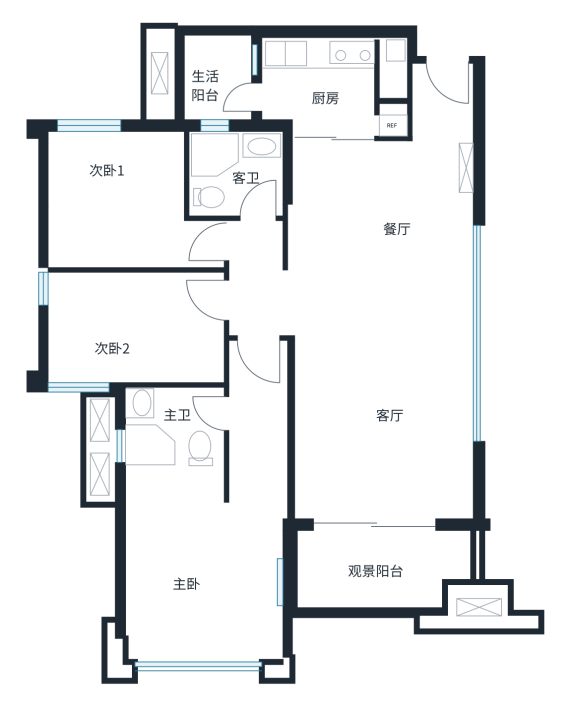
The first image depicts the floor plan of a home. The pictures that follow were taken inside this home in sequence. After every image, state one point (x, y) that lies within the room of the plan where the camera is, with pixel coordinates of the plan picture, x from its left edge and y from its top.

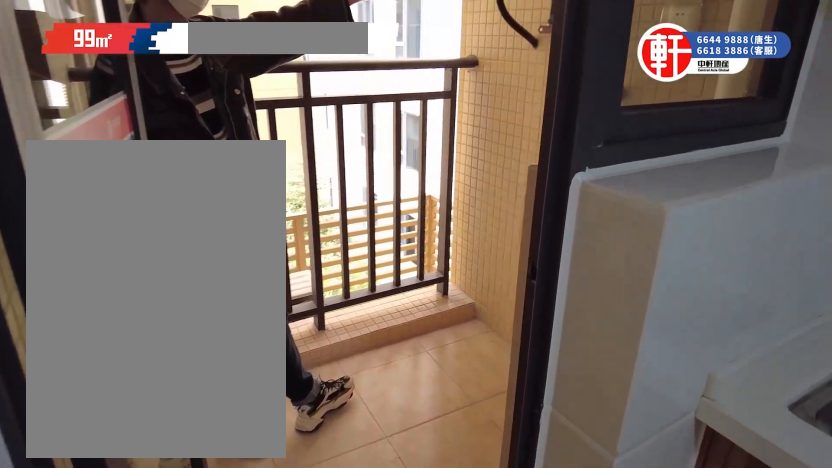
(327, 96)
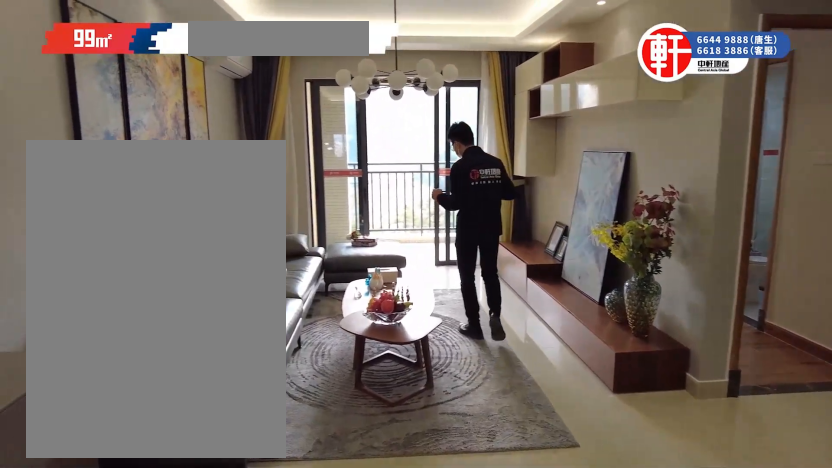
(381, 429)
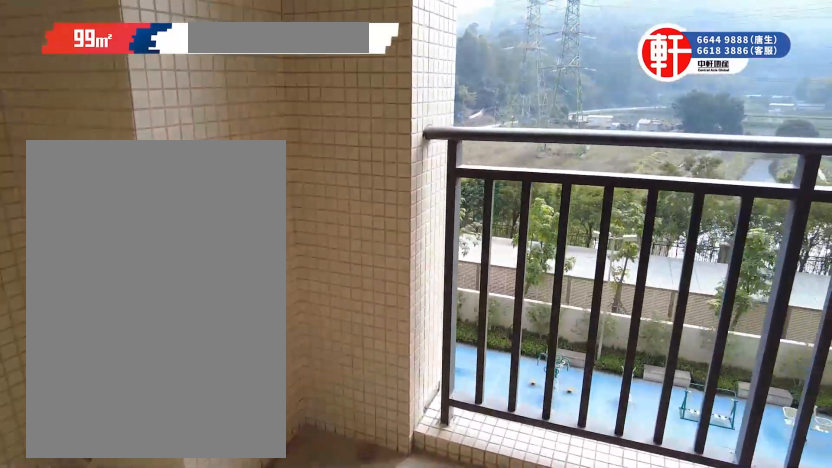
(373, 572)
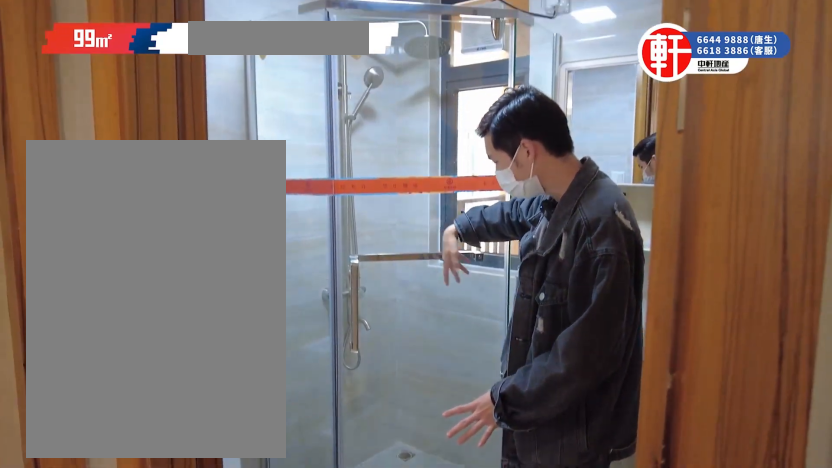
(235, 181)
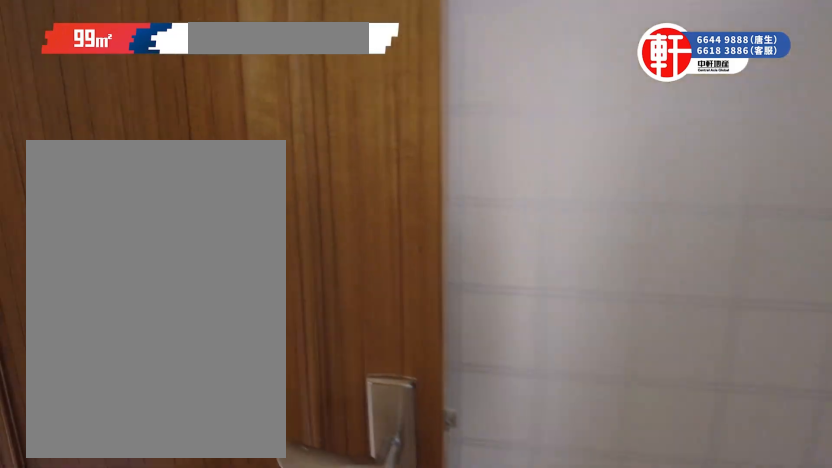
(118, 223)
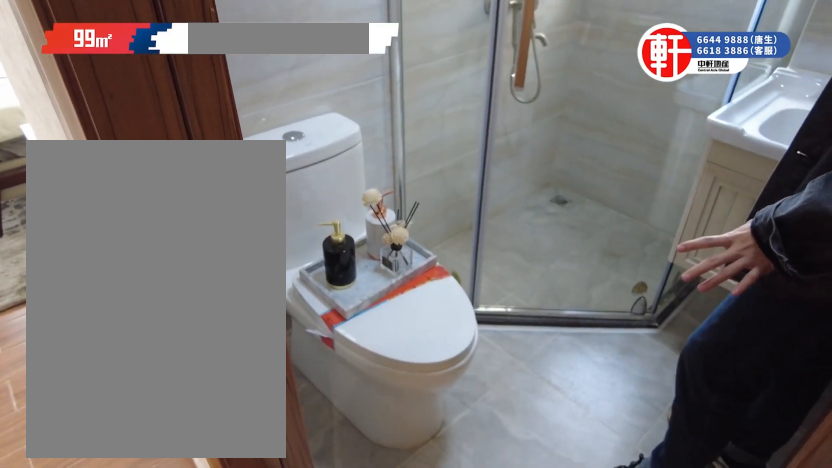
(203, 540)
